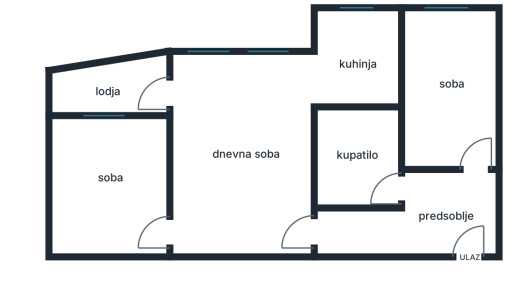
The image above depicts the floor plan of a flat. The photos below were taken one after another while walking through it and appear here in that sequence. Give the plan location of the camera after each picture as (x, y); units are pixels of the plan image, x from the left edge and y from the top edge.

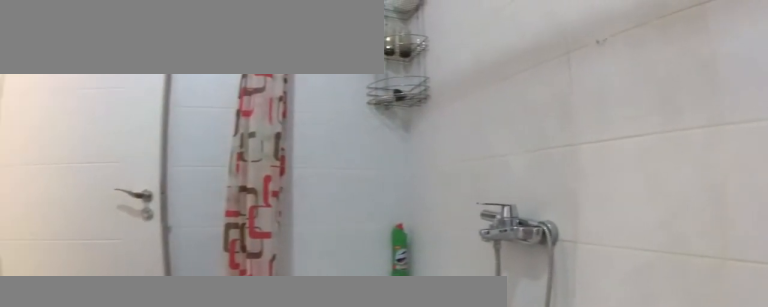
(360, 112)
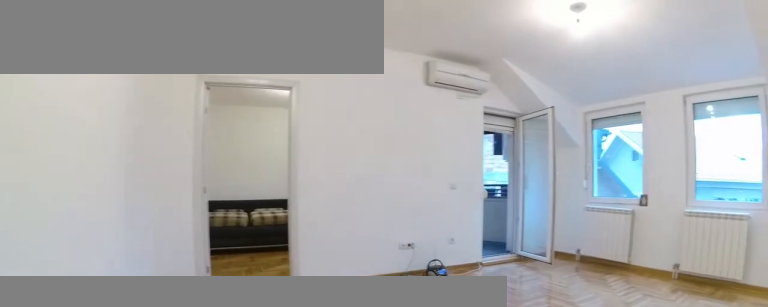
(320, 230)
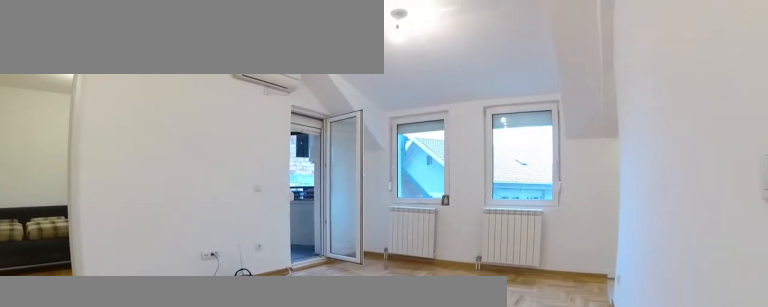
(306, 224)
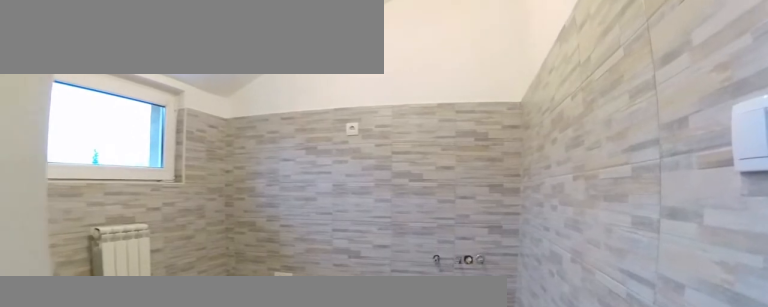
(300, 97)
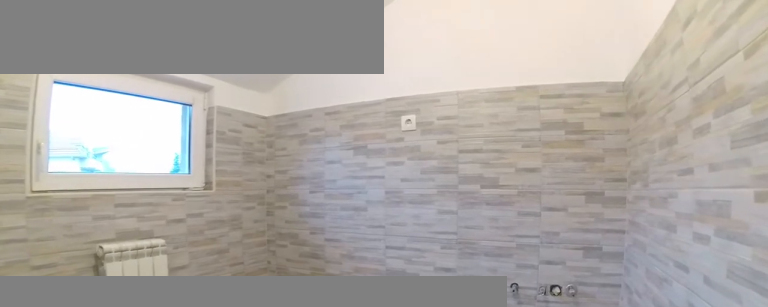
(317, 105)
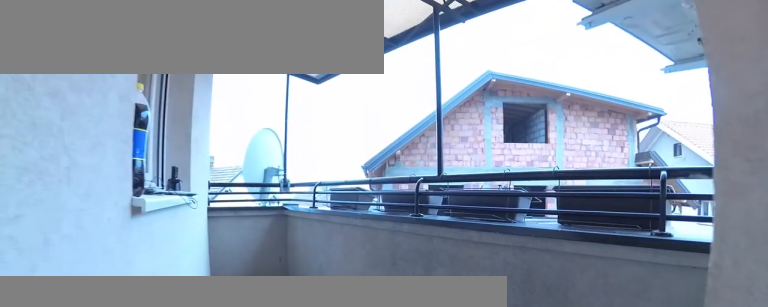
(190, 85)
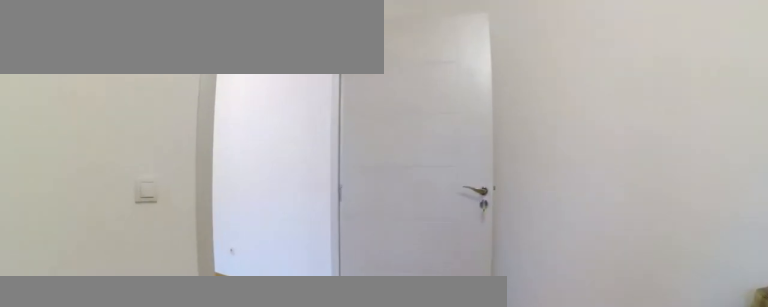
(119, 173)
